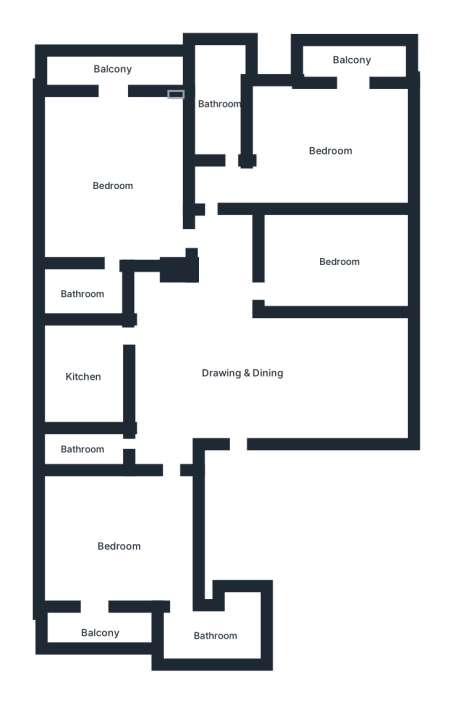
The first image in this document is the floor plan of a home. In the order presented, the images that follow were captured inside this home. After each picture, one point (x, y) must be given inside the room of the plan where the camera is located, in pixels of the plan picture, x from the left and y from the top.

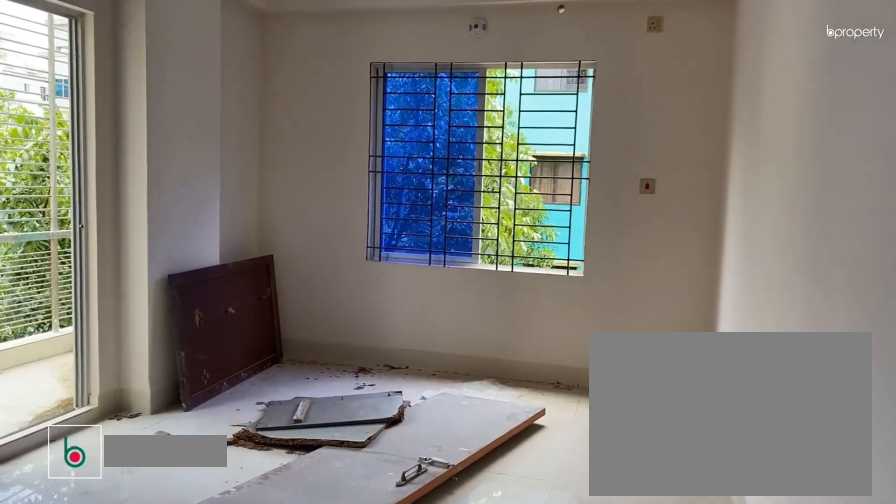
(333, 151)
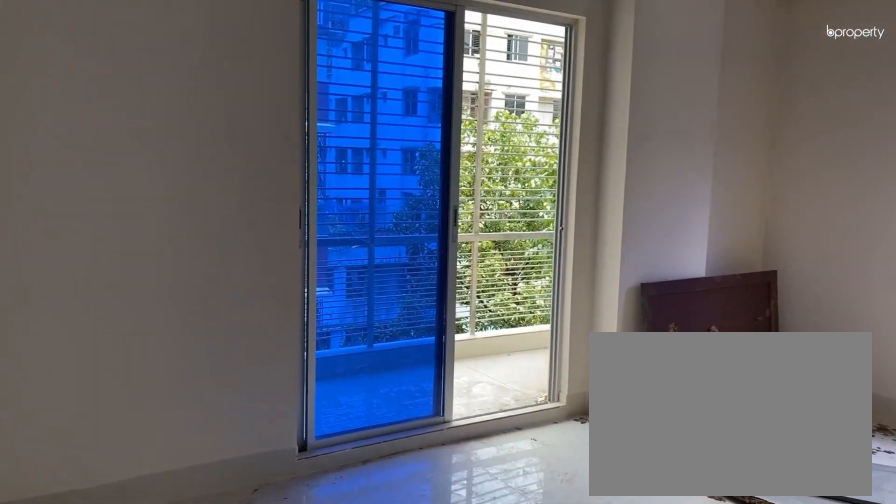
(333, 151)
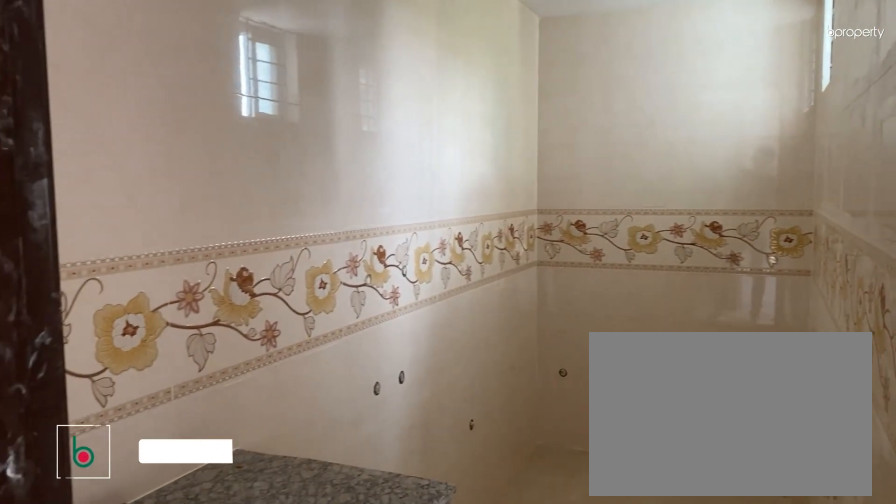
(221, 104)
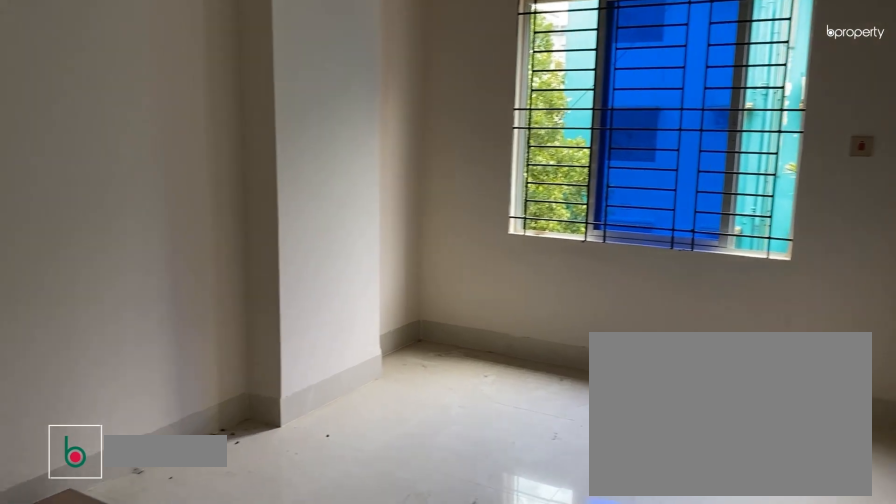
(337, 261)
